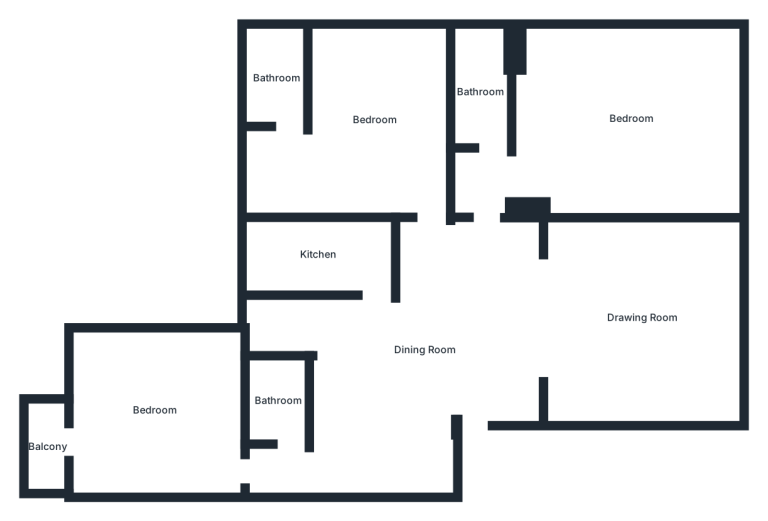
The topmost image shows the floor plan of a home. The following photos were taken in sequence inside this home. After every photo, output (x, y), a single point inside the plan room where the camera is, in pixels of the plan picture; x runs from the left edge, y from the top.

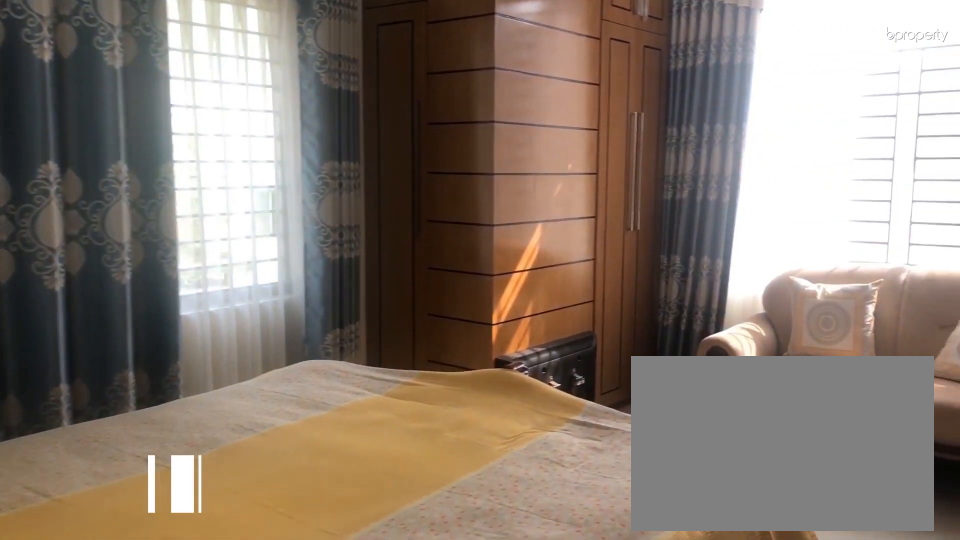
(575, 173)
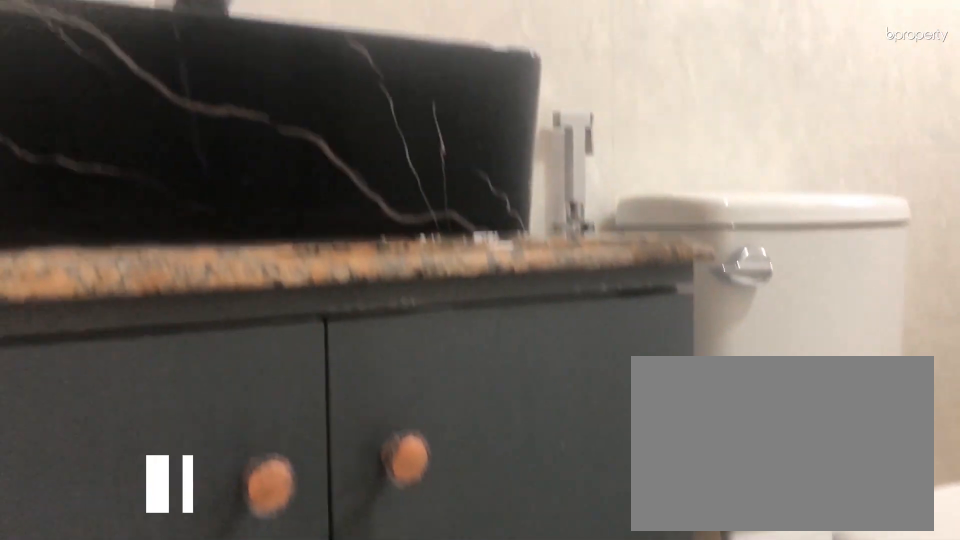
(480, 94)
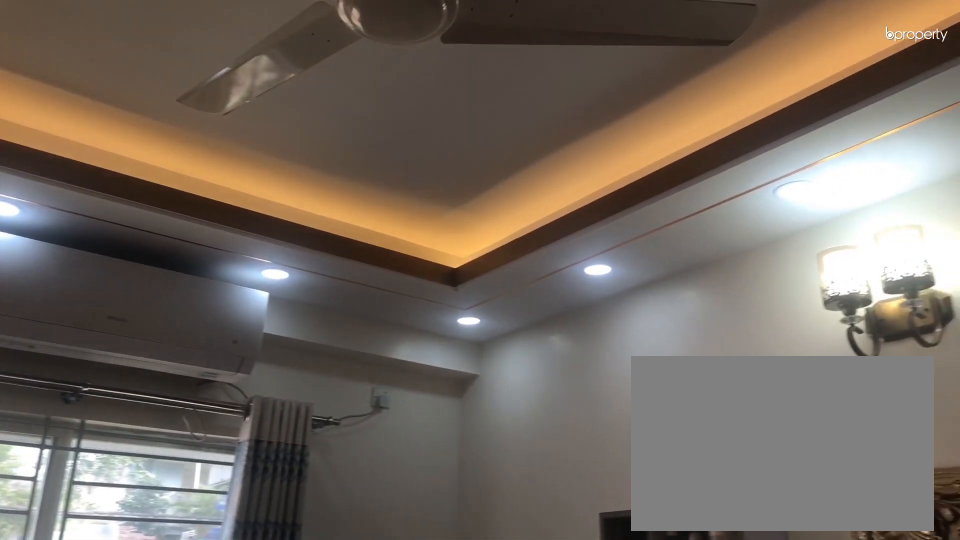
(374, 120)
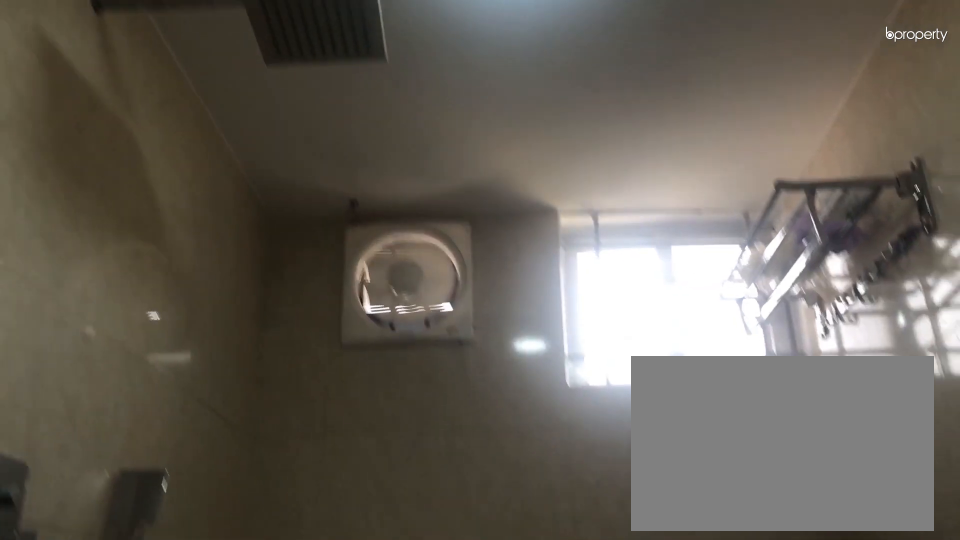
(276, 78)
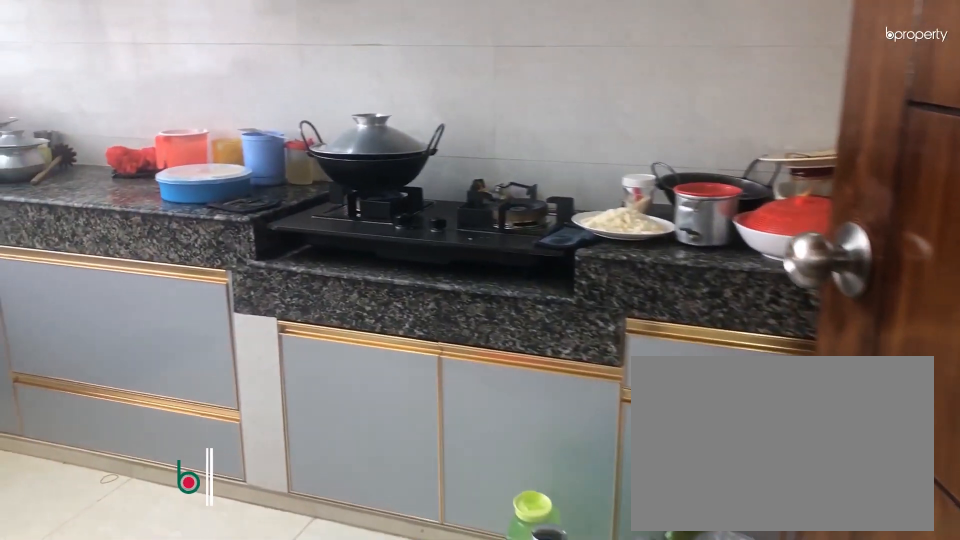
(315, 256)
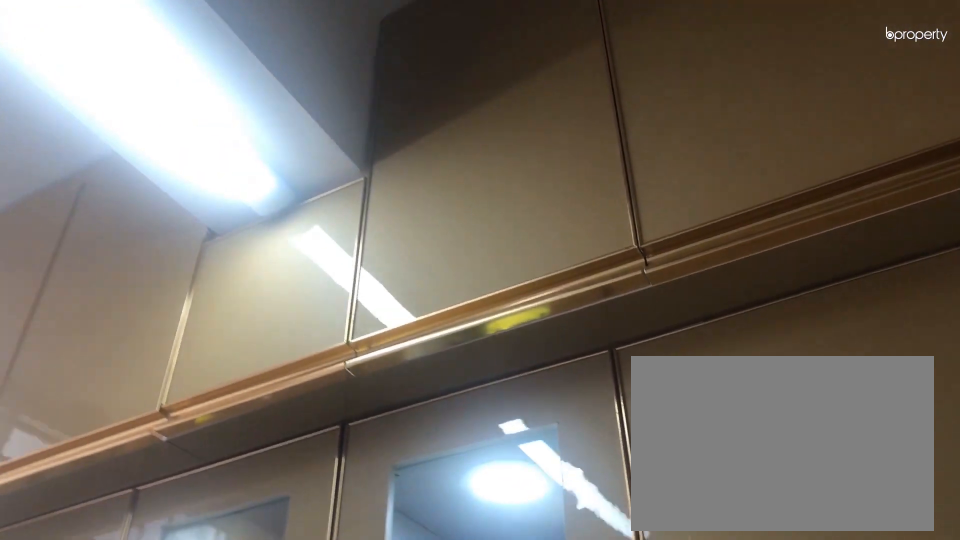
(315, 256)
